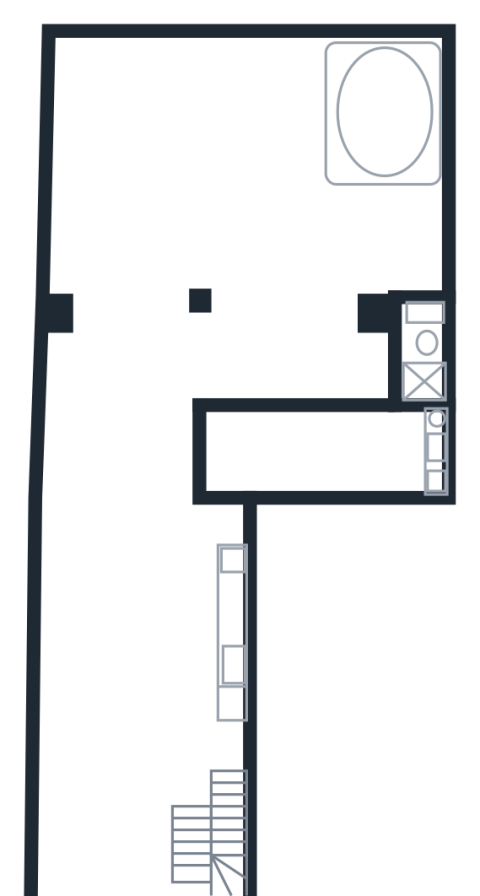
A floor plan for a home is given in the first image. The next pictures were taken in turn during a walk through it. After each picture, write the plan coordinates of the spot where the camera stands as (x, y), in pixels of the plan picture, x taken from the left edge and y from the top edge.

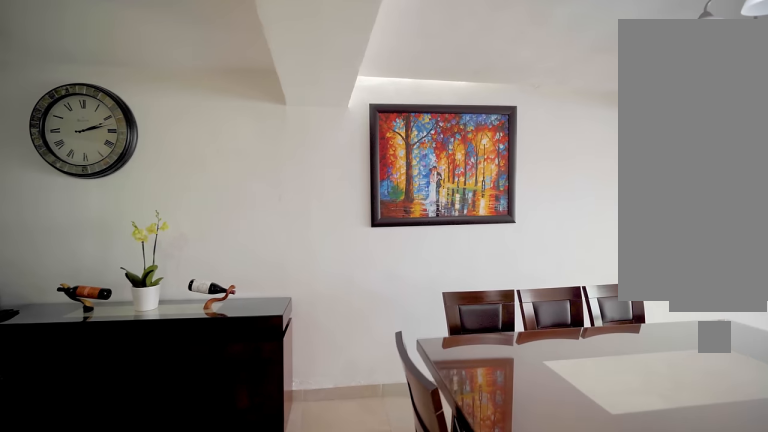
(147, 746)
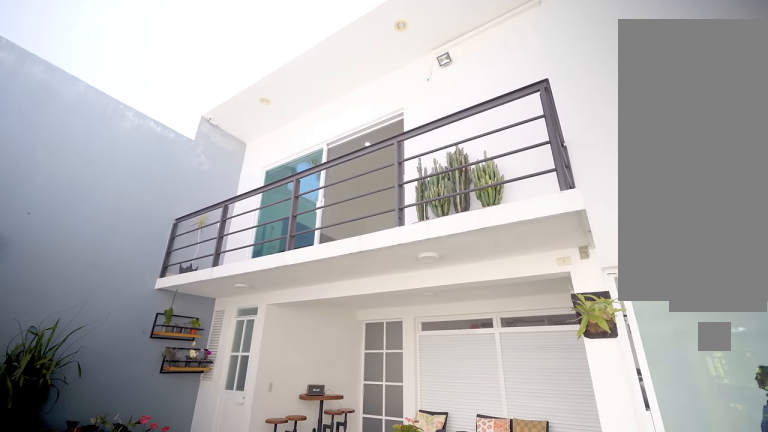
(217, 169)
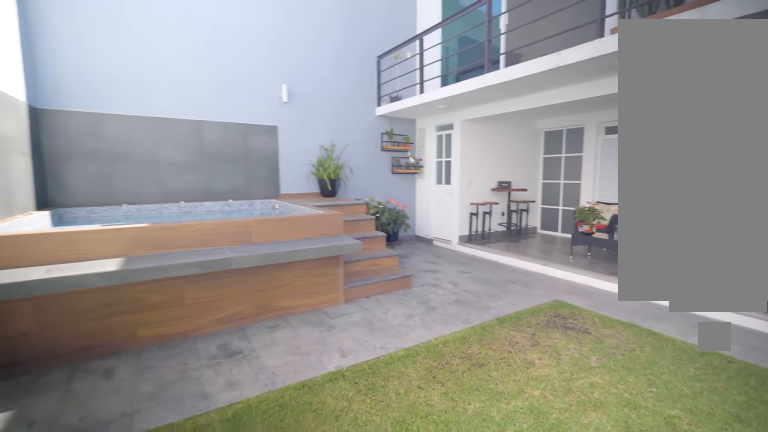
(148, 111)
